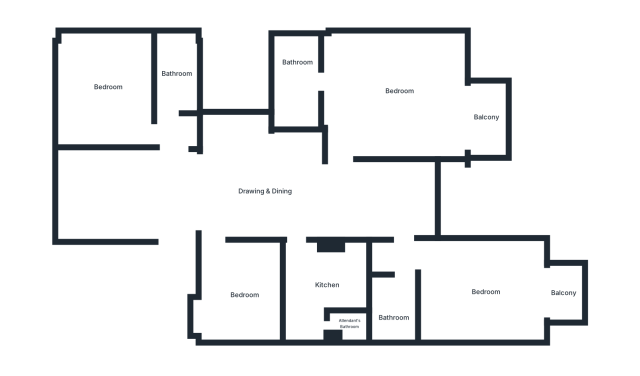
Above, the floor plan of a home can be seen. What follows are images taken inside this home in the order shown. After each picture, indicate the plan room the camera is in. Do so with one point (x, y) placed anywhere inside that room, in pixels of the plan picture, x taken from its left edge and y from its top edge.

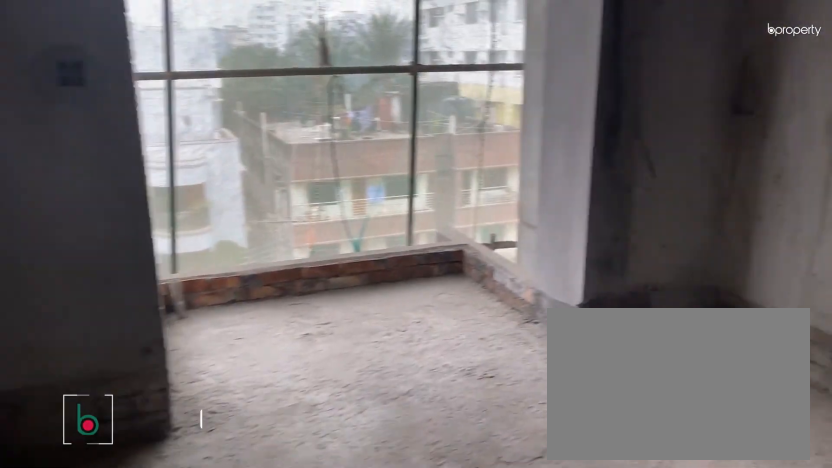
(485, 294)
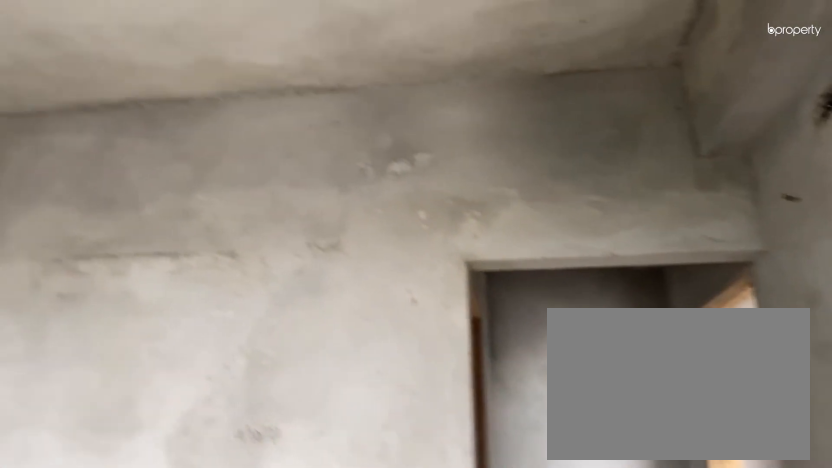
(485, 294)
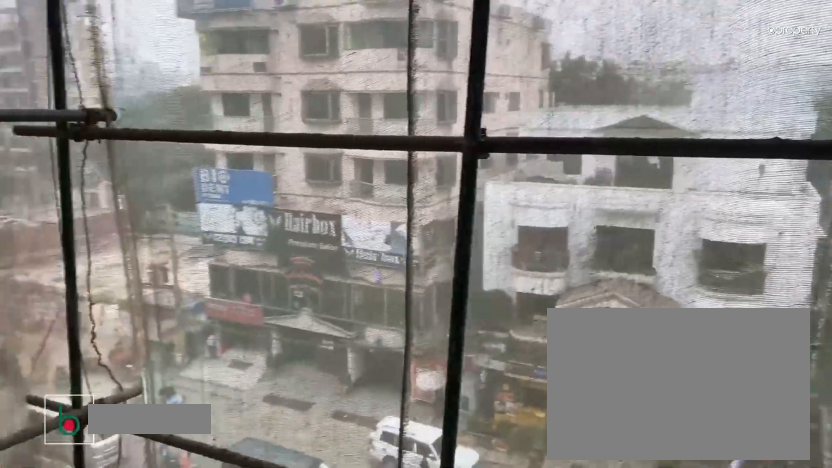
(562, 292)
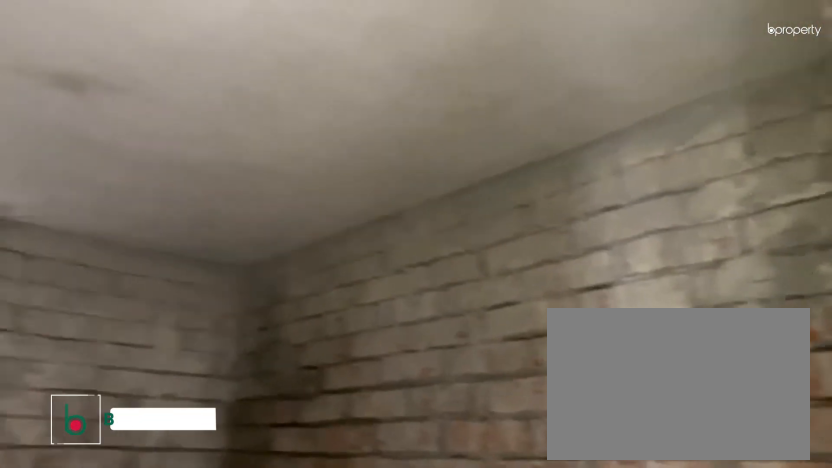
(391, 307)
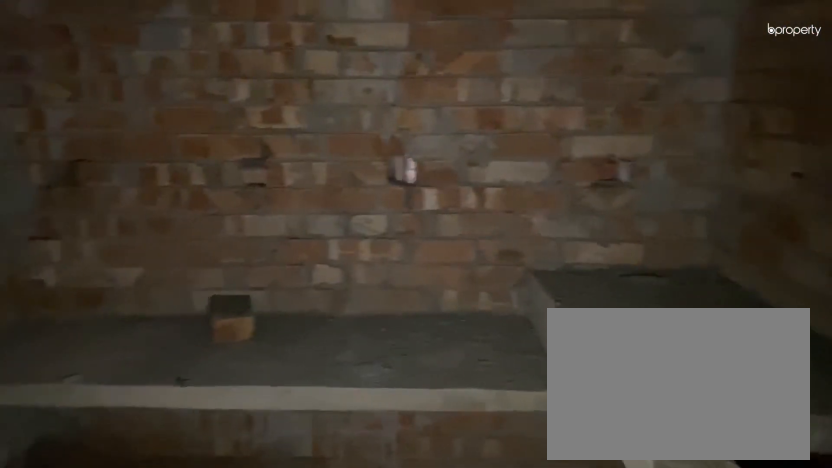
(326, 281)
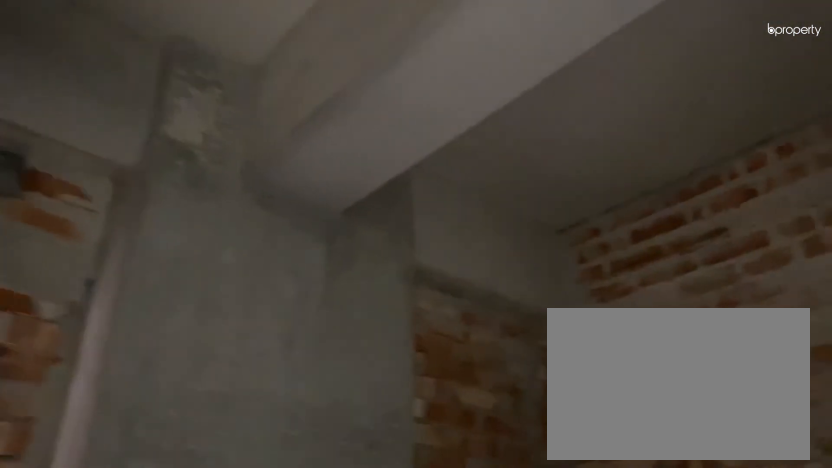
(326, 281)
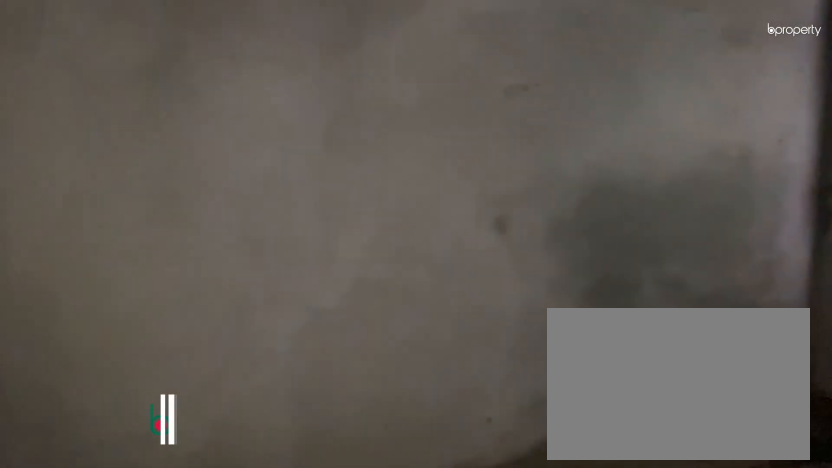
(242, 291)
